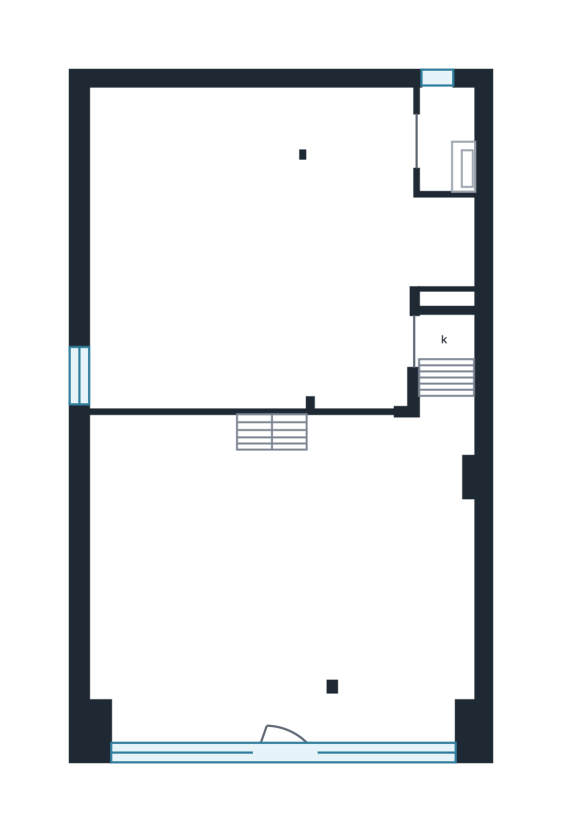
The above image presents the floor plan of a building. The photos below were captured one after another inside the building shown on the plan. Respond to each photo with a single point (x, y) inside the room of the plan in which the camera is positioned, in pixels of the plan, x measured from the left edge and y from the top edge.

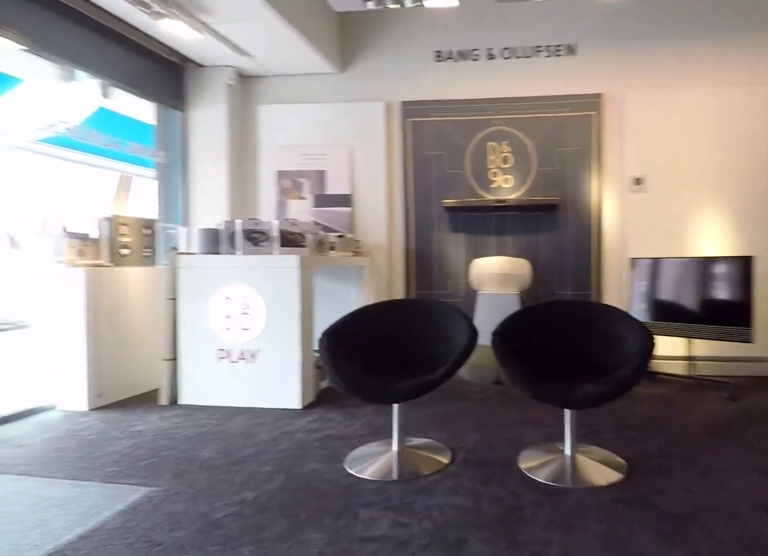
(281, 581)
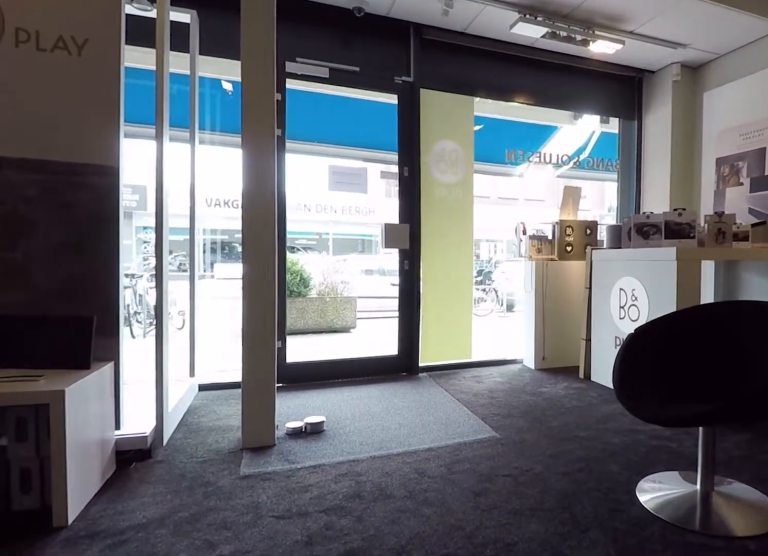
(281, 581)
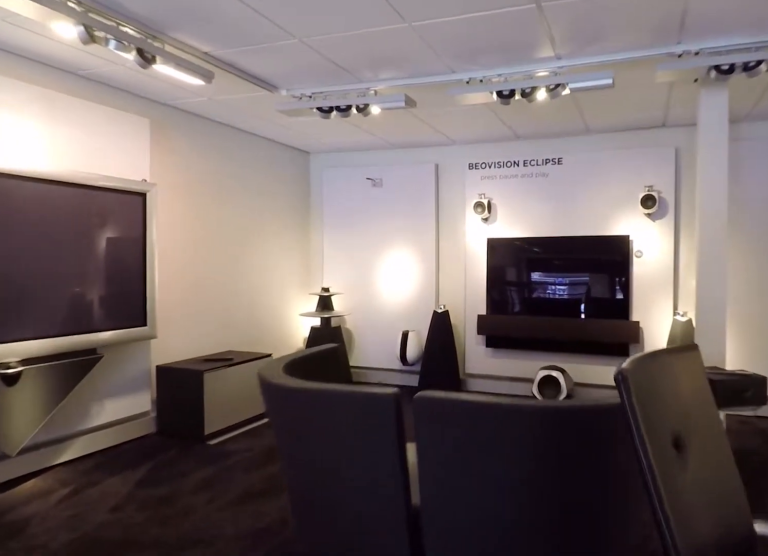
(456, 240)
